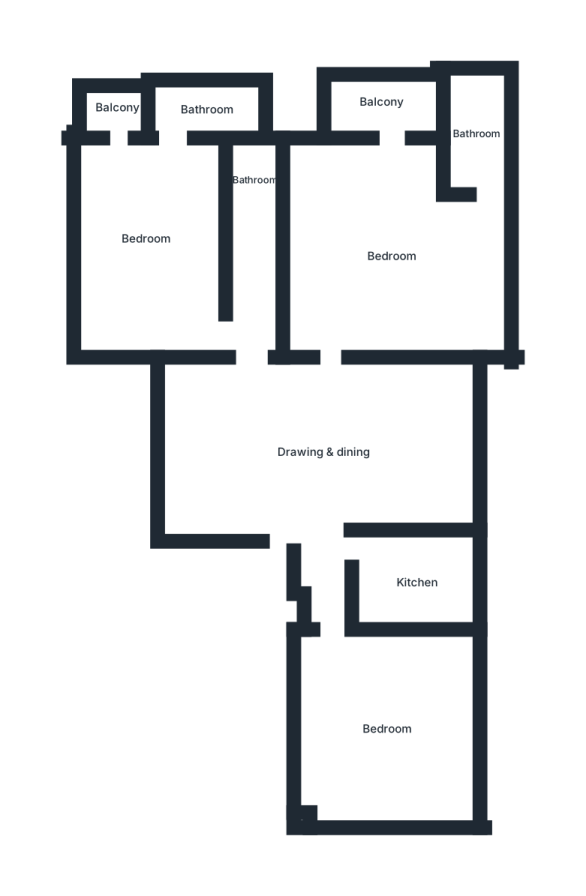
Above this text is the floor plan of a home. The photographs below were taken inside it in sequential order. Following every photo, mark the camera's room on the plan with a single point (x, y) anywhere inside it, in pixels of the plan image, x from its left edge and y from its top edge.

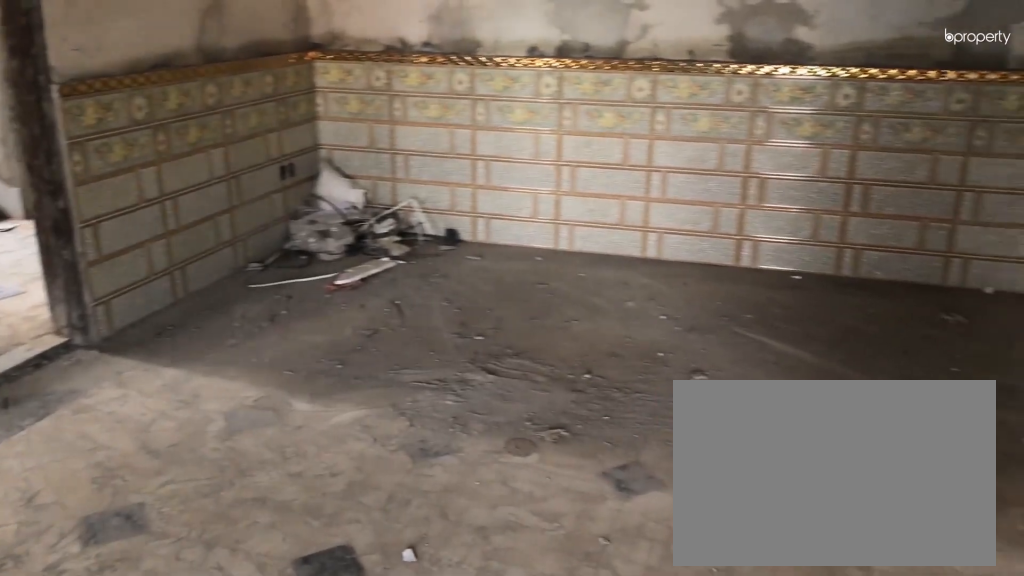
(324, 452)
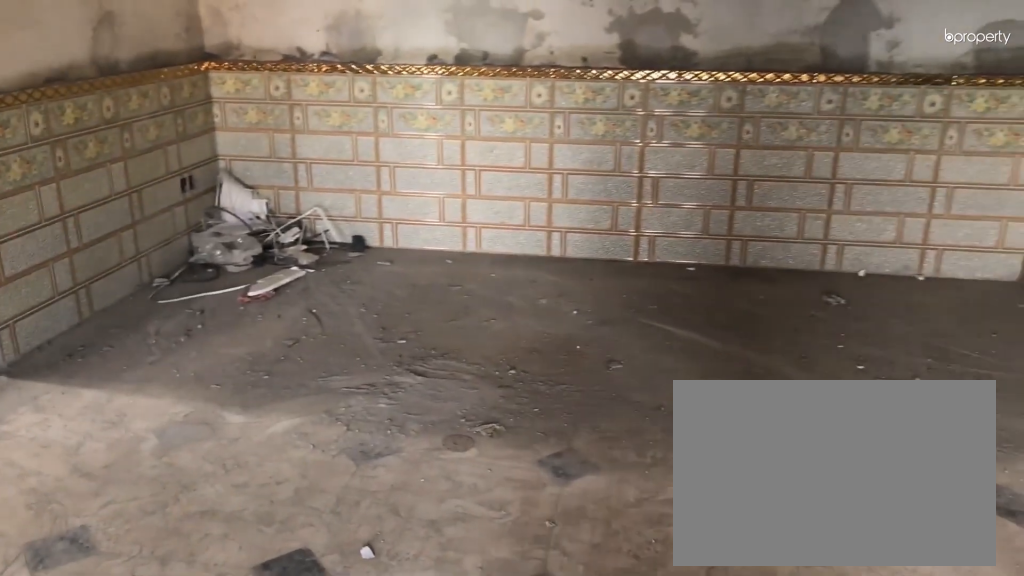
(324, 452)
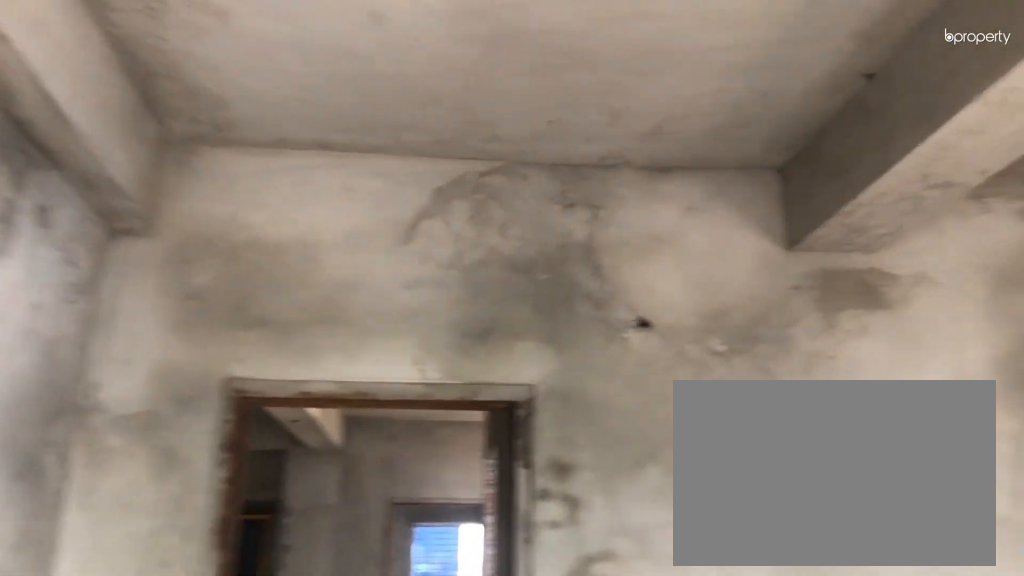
(388, 724)
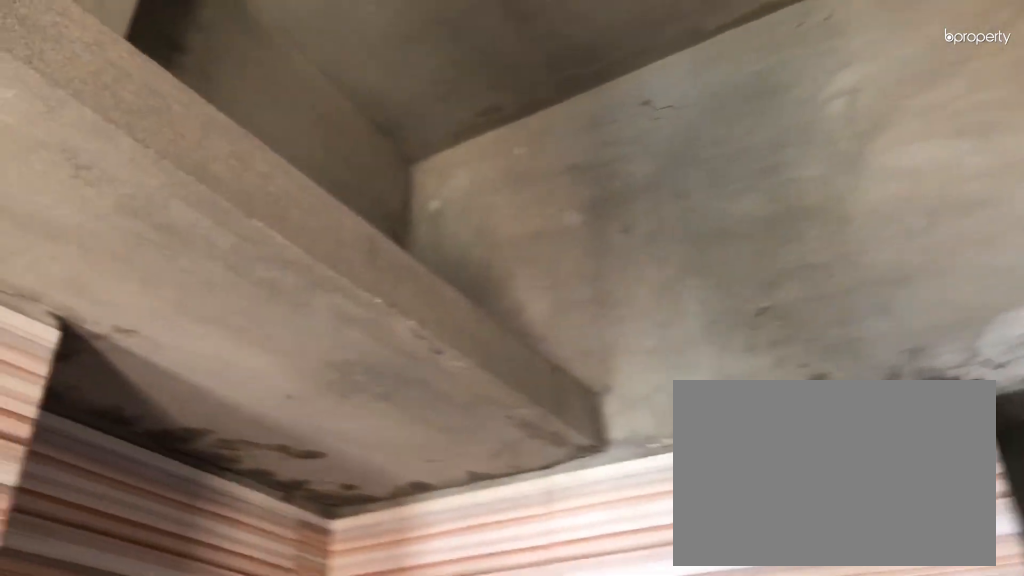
(419, 587)
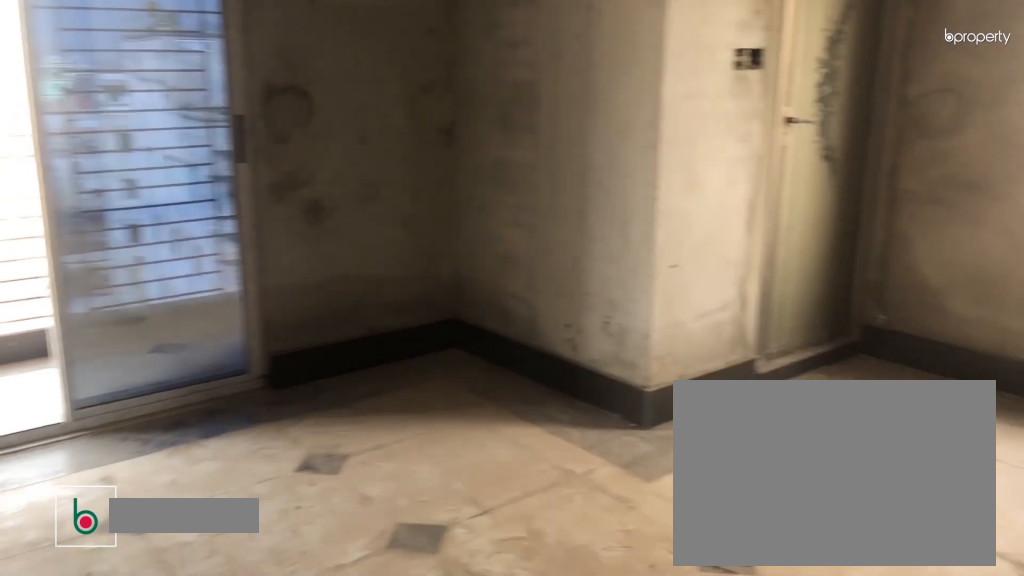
(395, 251)
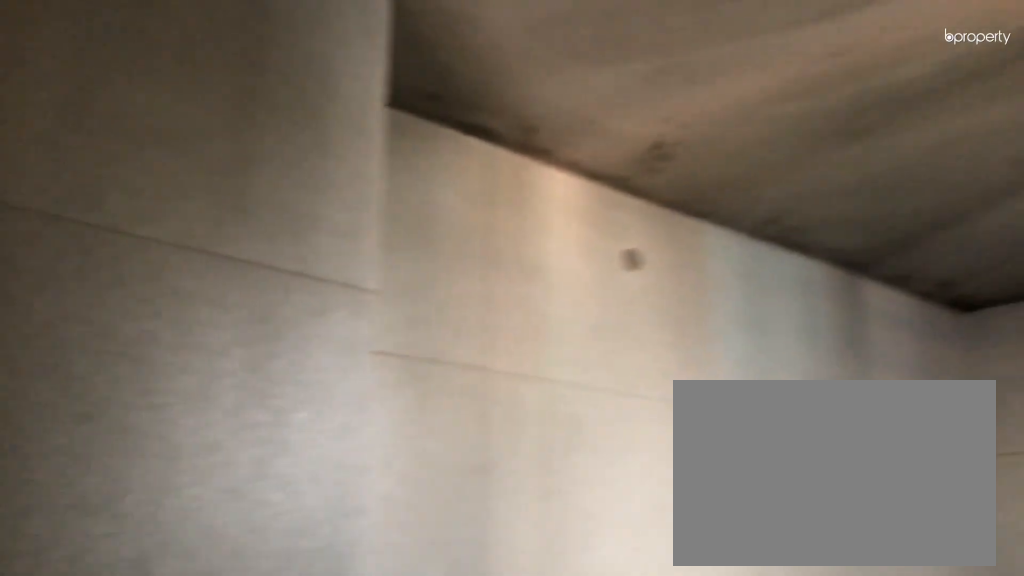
(475, 131)
